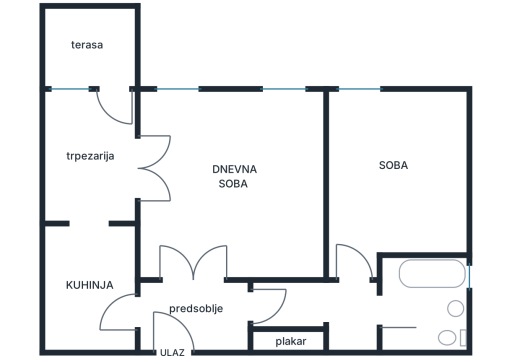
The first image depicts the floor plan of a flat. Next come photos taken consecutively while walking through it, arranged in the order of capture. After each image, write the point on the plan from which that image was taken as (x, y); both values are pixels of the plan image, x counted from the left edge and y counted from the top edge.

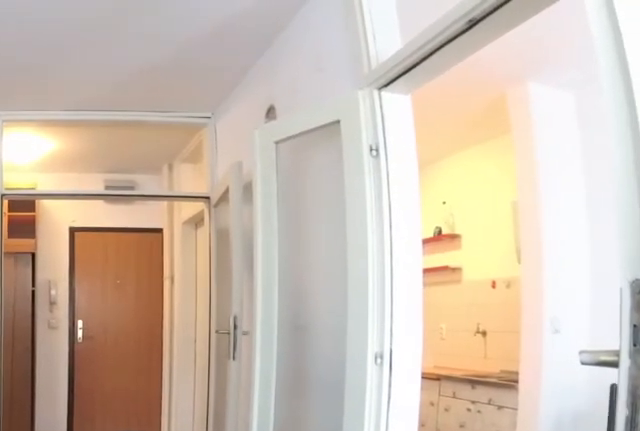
(218, 121)
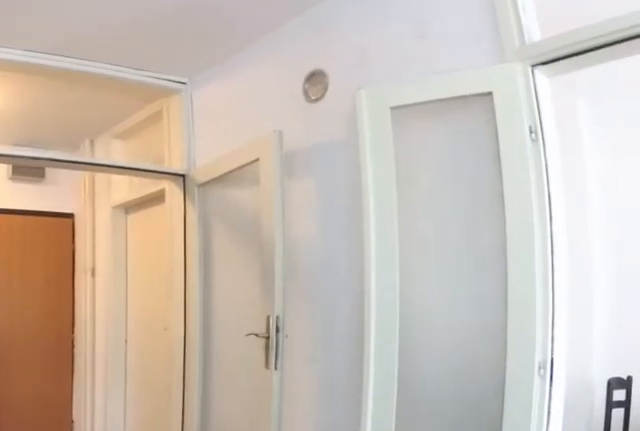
(205, 171)
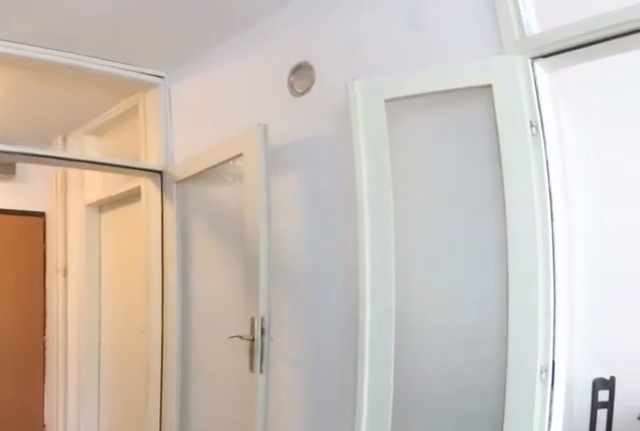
(204, 176)
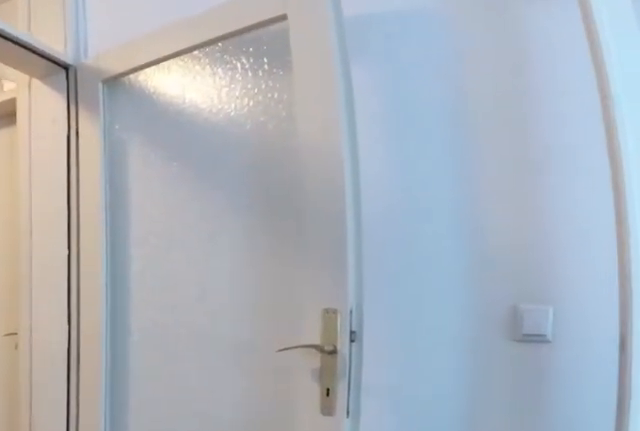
(204, 223)
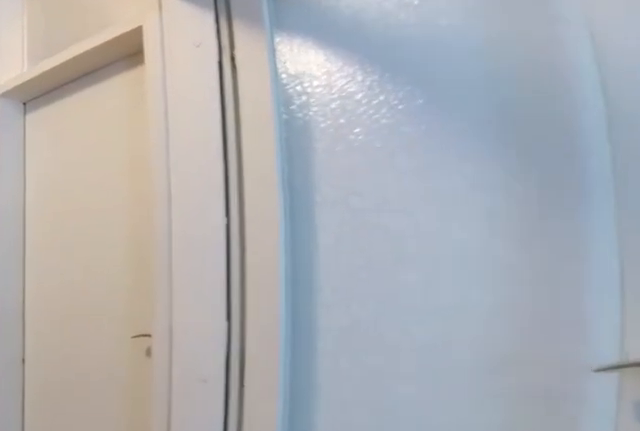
(205, 241)
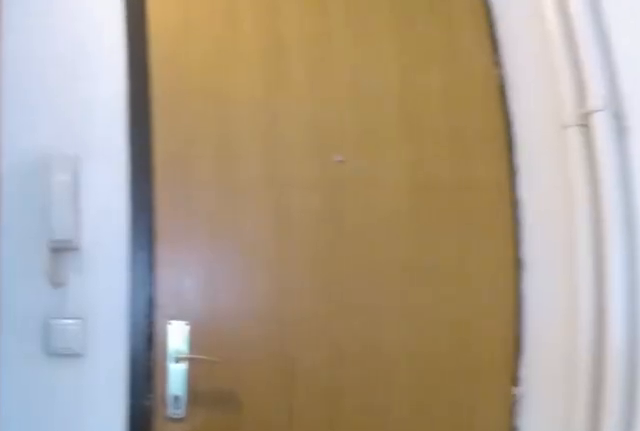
(198, 281)
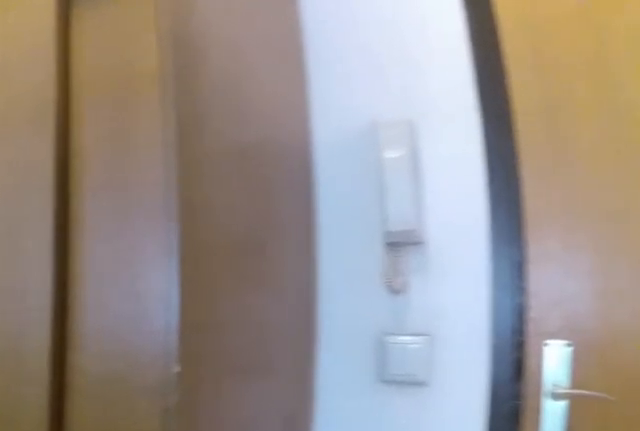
(193, 292)
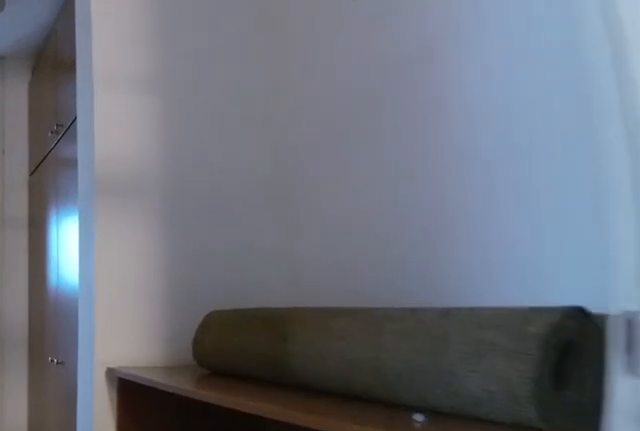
(231, 311)
